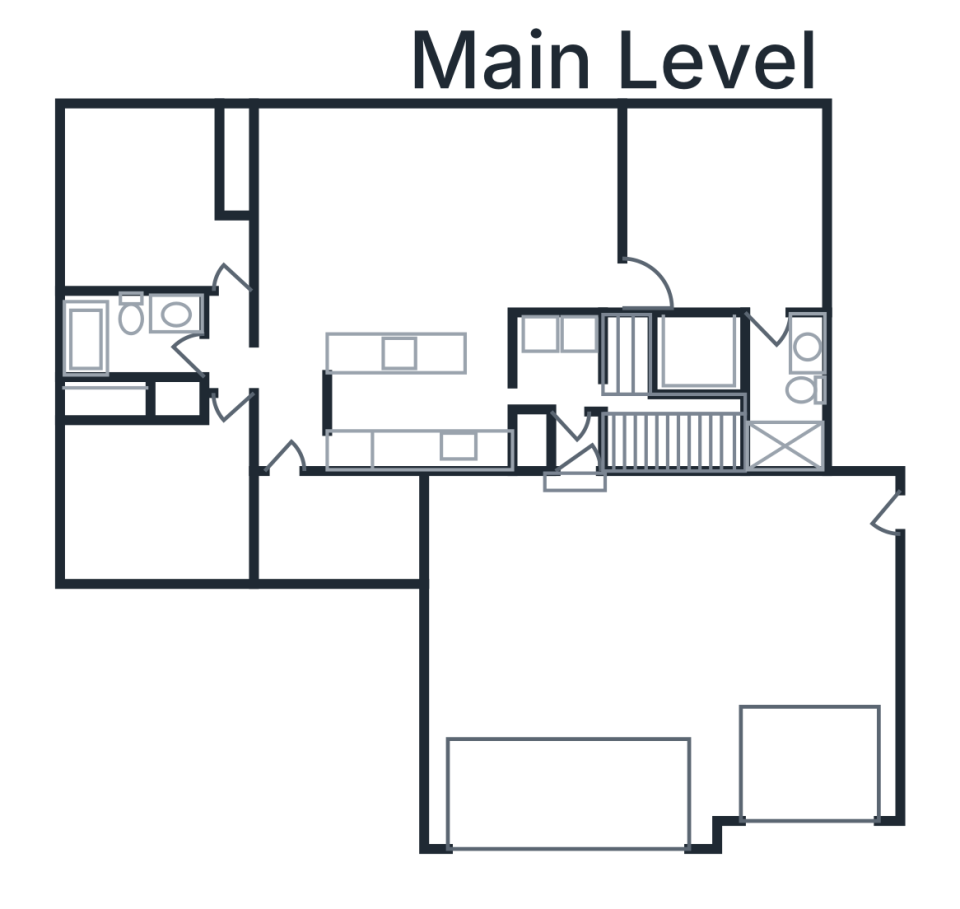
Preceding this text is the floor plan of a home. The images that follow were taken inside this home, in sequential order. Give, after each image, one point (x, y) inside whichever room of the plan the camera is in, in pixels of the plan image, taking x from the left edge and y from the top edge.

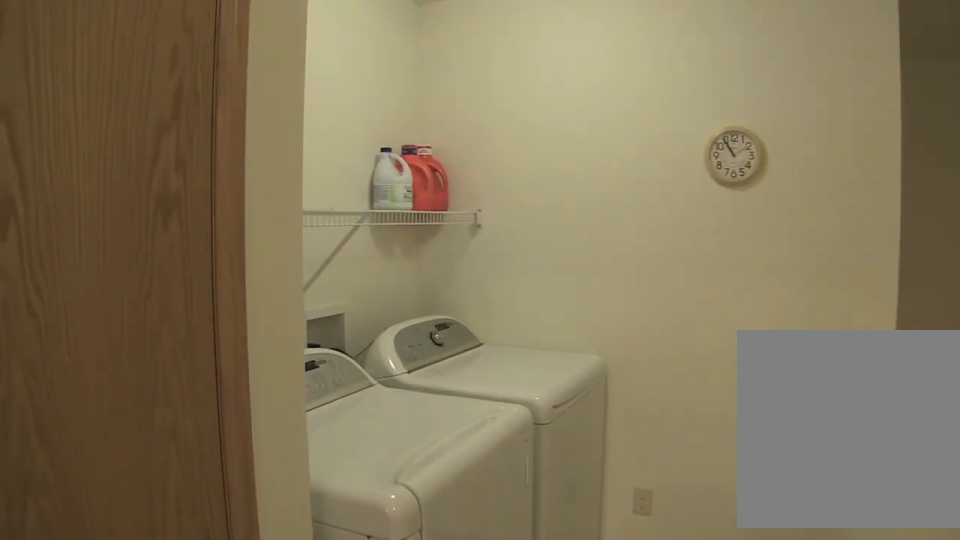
(562, 383)
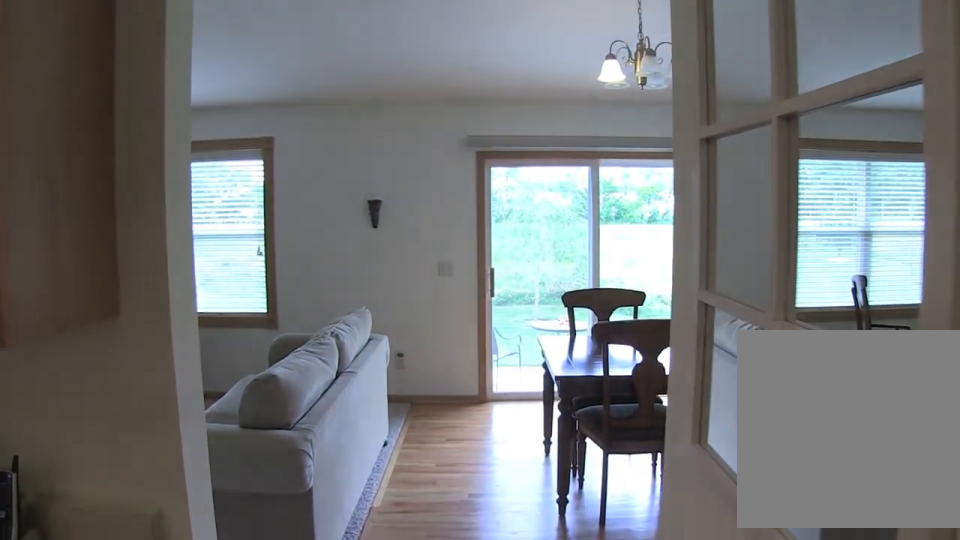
(564, 209)
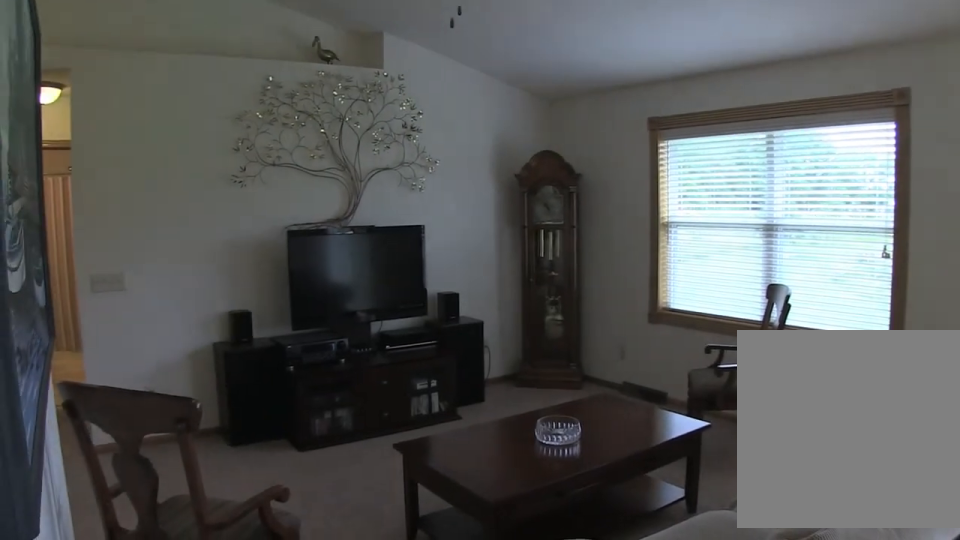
(386, 220)
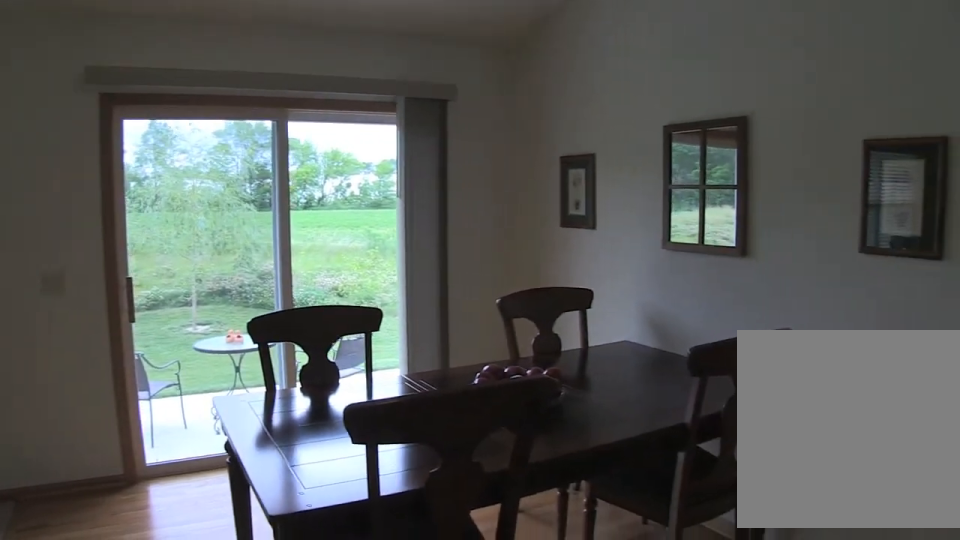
(564, 212)
